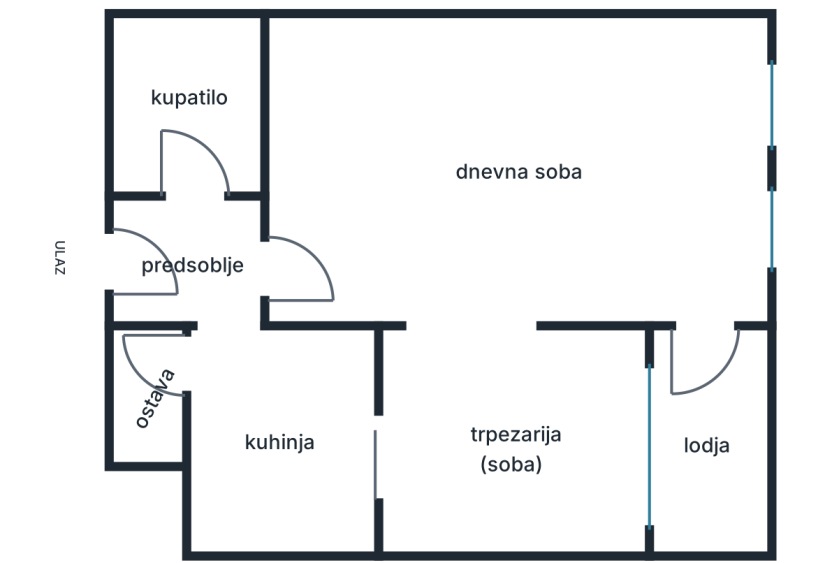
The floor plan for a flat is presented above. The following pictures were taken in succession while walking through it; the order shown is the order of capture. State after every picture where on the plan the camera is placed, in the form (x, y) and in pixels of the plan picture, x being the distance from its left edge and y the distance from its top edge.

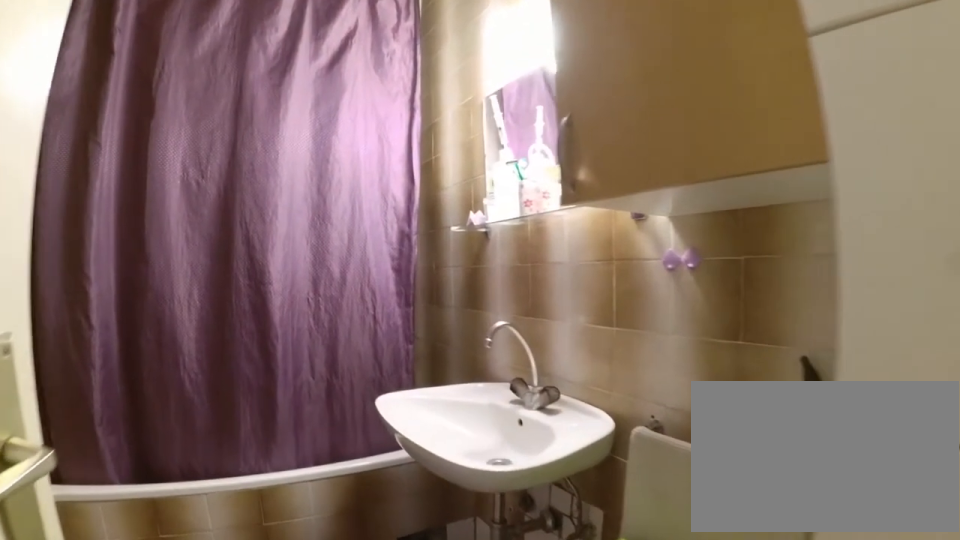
(206, 185)
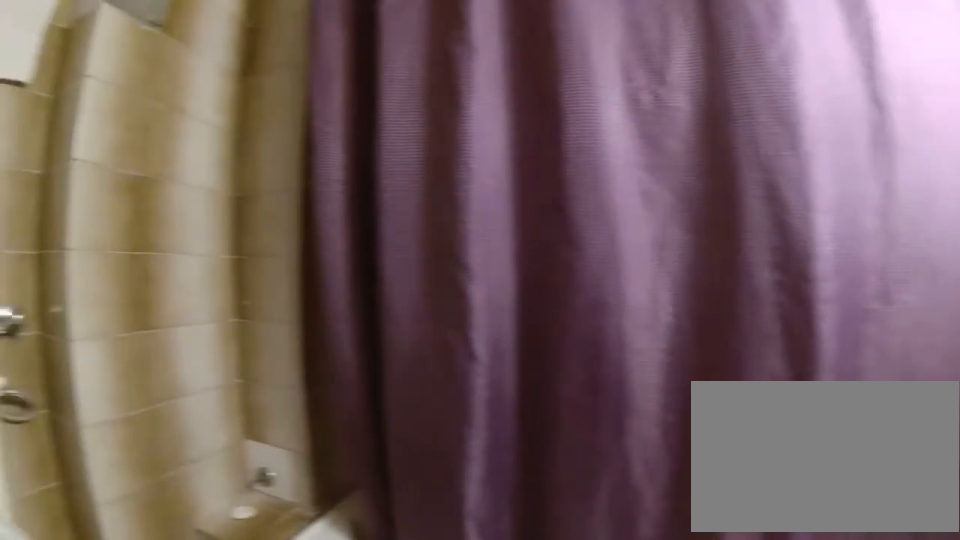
(213, 117)
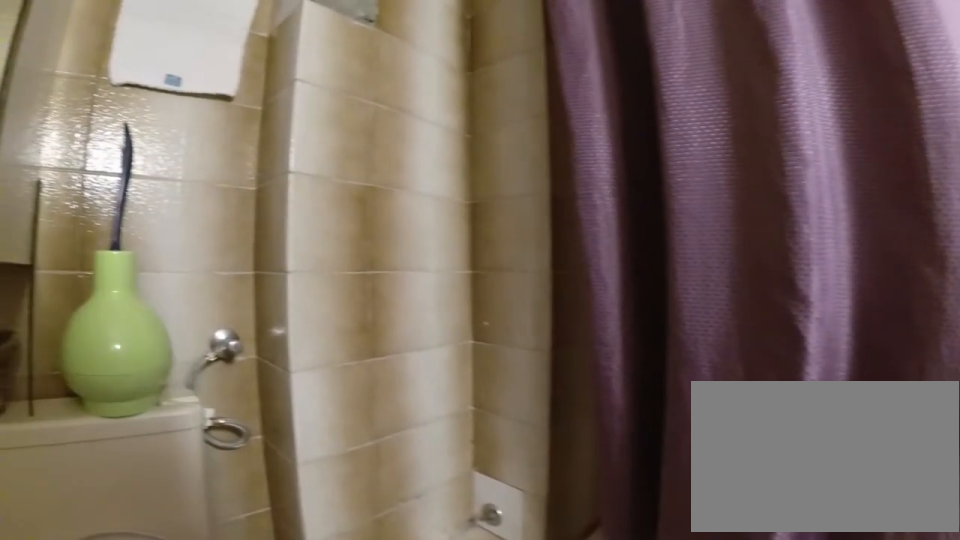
(211, 115)
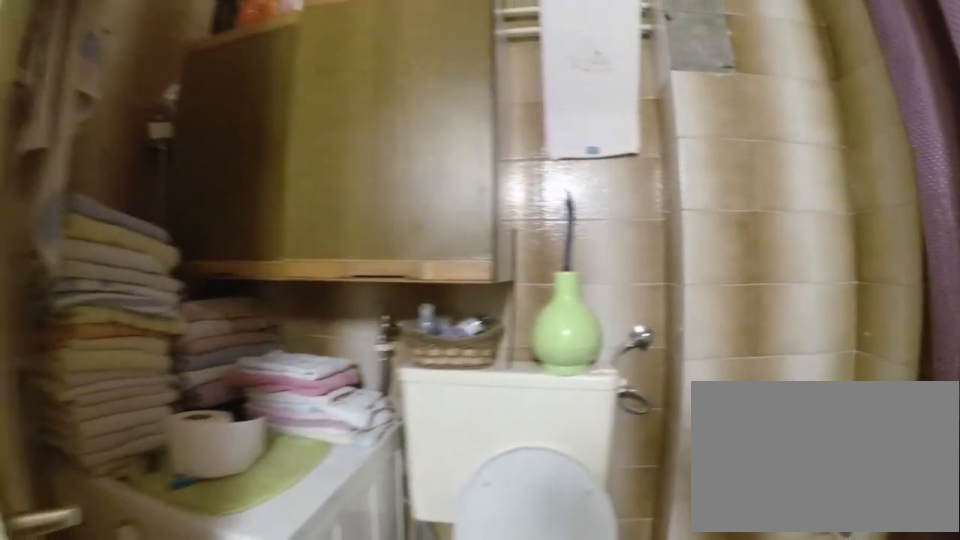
(211, 94)
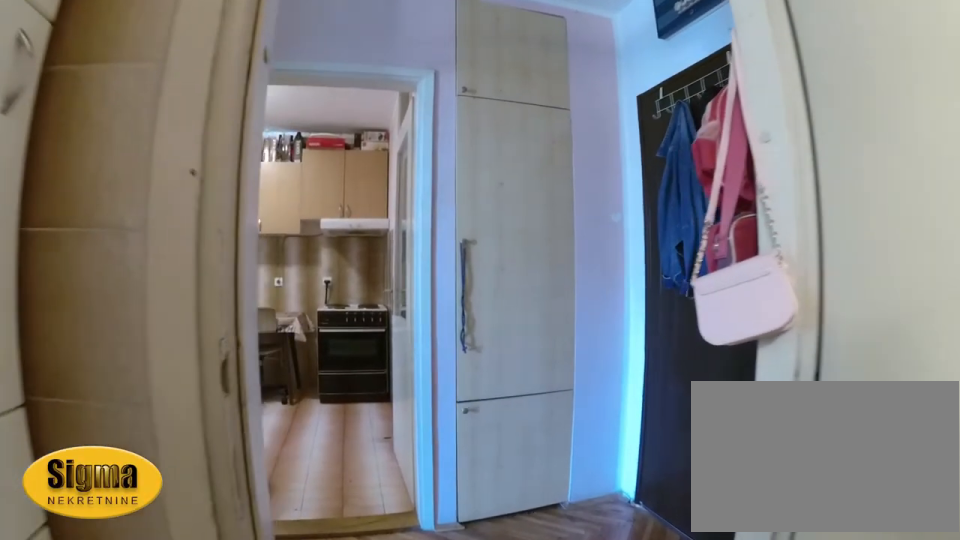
(190, 126)
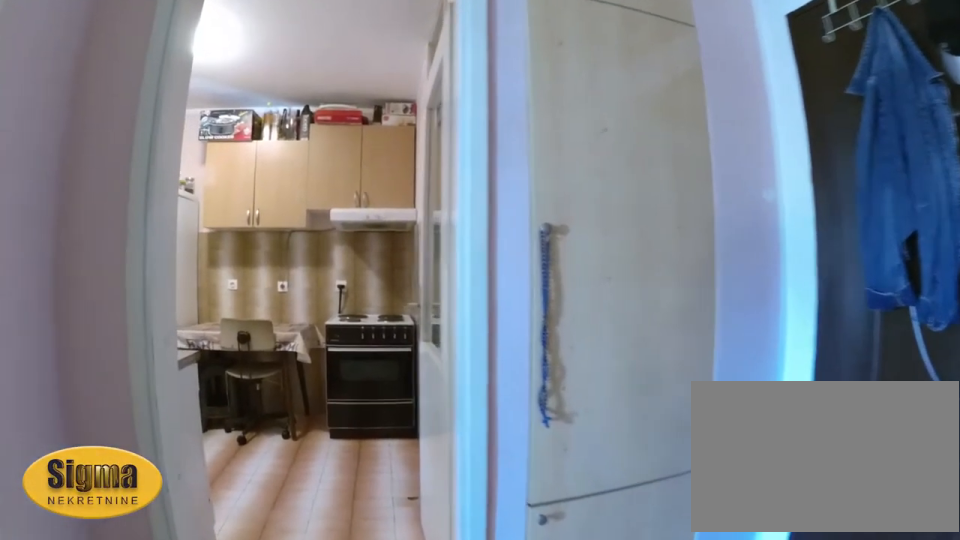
(190, 201)
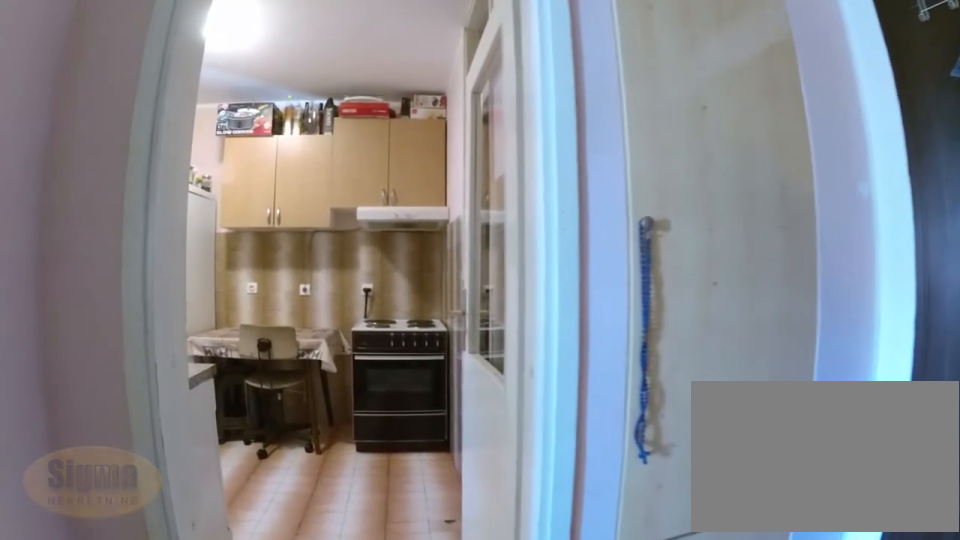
(190, 225)
